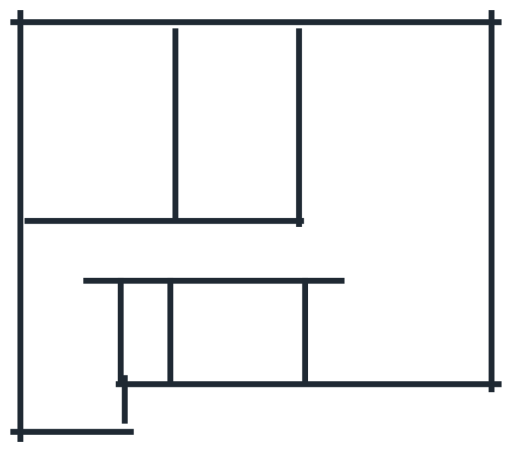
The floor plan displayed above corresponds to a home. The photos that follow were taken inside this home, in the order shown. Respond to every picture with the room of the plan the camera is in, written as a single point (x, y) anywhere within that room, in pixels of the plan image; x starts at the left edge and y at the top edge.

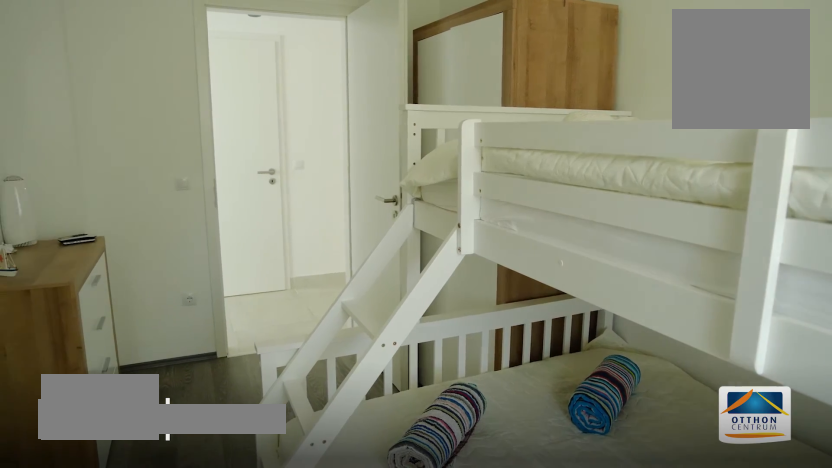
(237, 123)
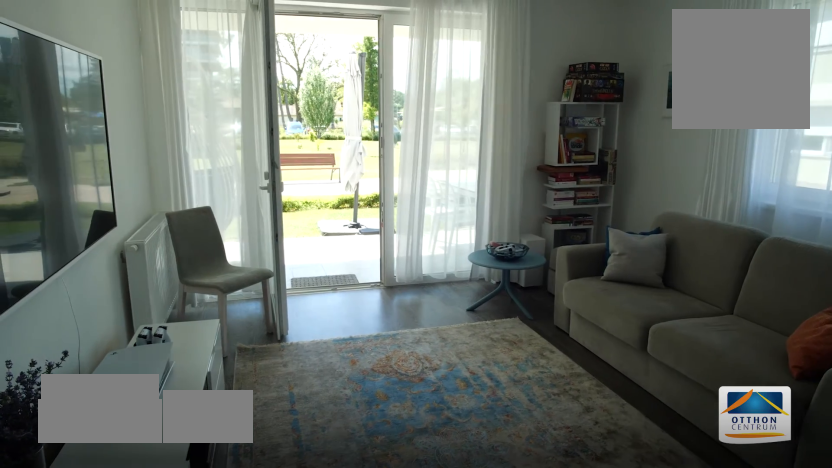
(394, 123)
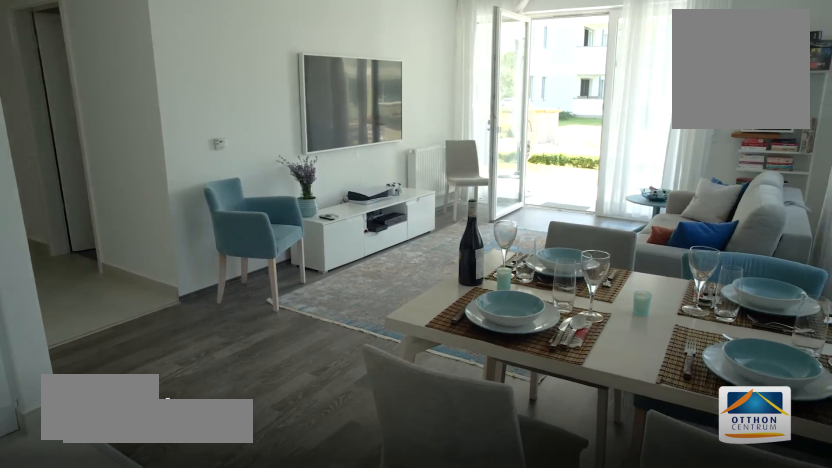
(394, 241)
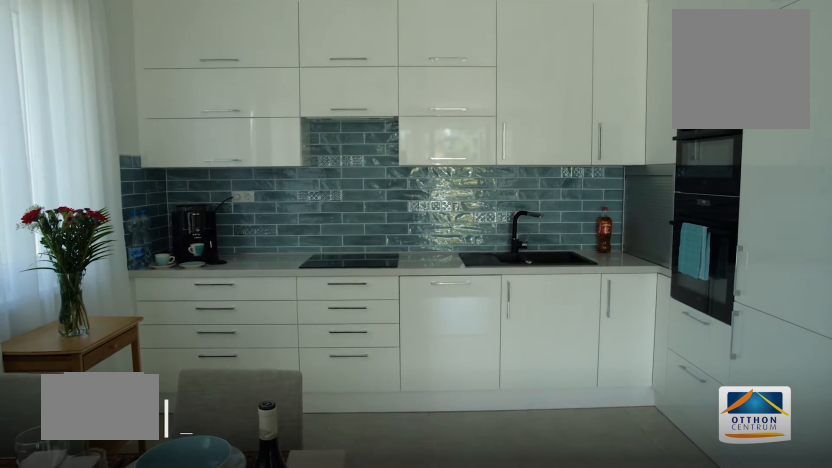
(394, 324)
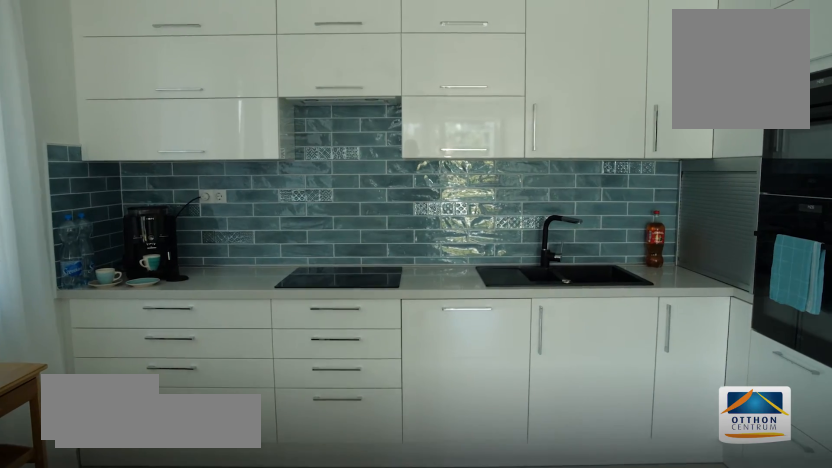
(393, 324)
